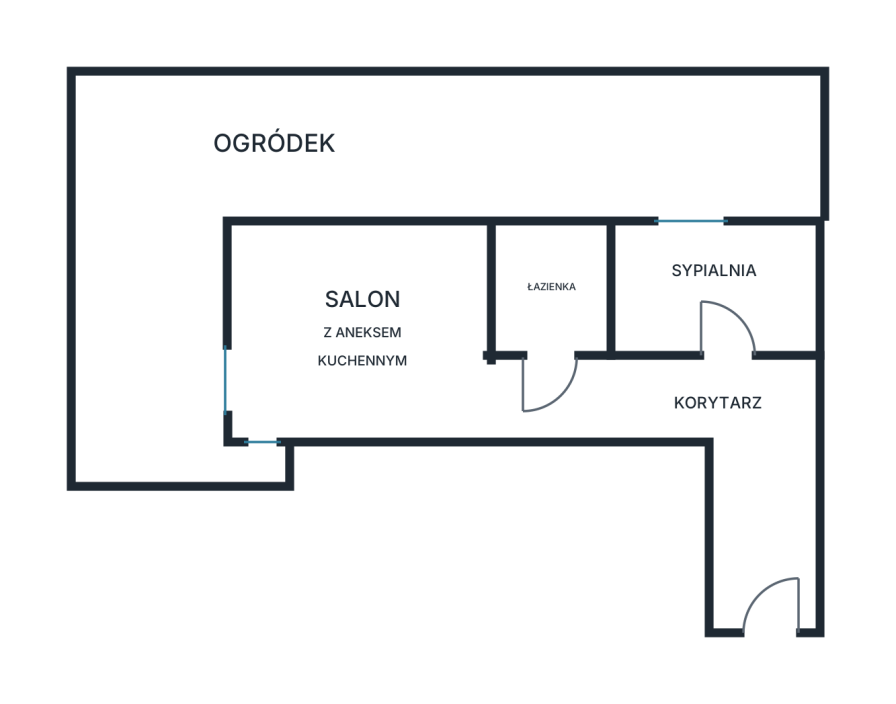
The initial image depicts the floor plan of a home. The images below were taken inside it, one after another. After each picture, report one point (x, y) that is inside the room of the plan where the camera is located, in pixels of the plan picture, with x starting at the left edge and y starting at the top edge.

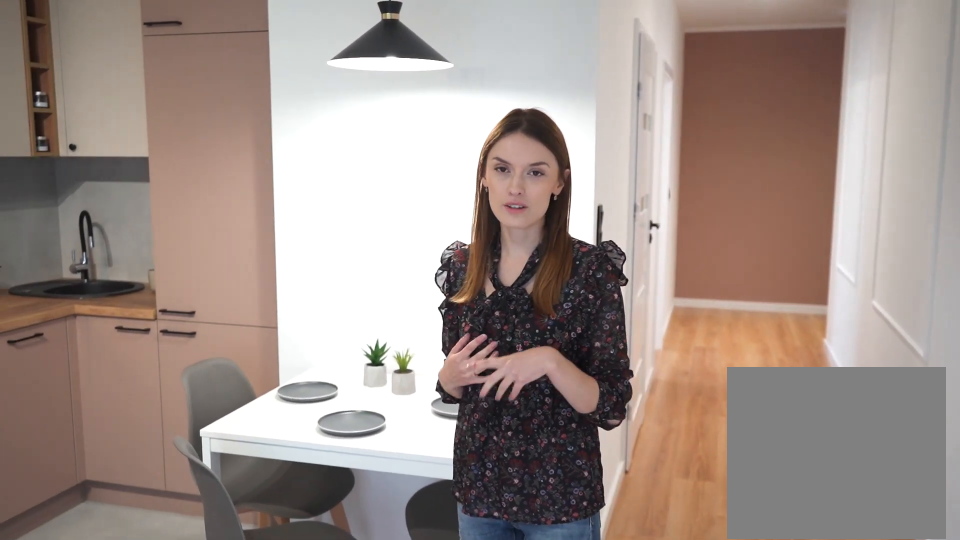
(358, 331)
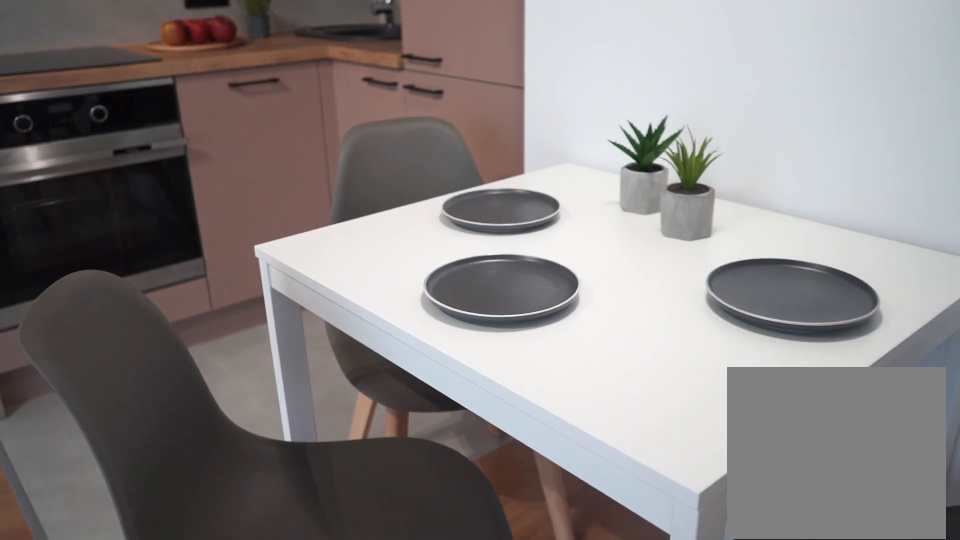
(358, 330)
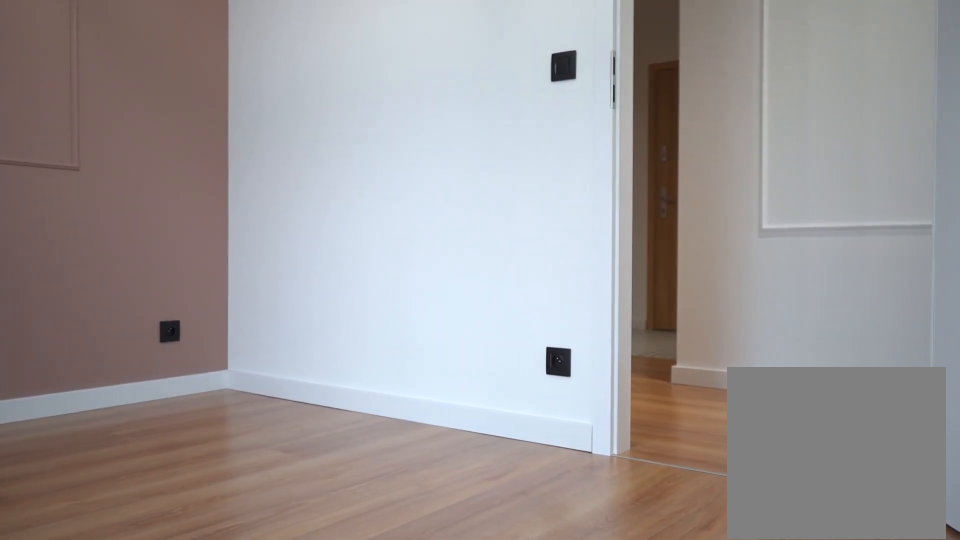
(712, 284)
